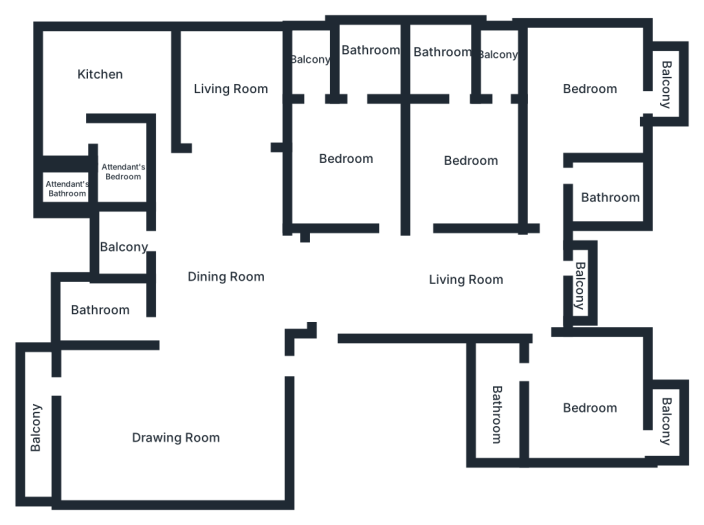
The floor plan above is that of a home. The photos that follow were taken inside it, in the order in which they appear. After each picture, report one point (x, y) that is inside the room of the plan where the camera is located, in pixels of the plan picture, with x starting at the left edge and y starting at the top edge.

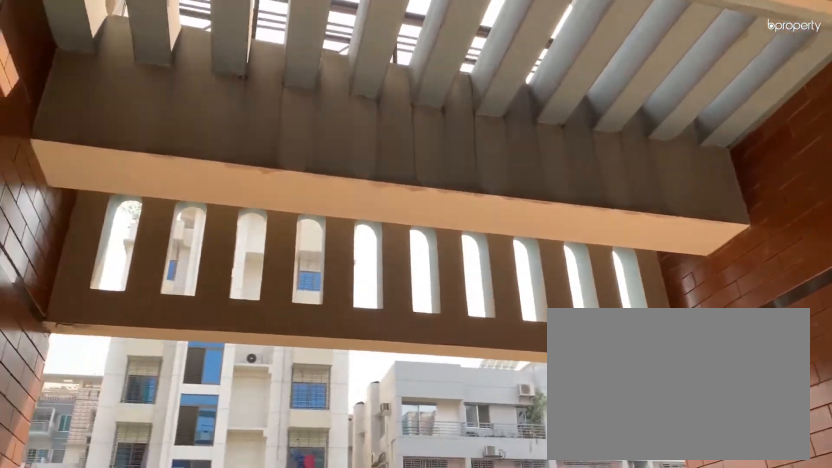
(580, 288)
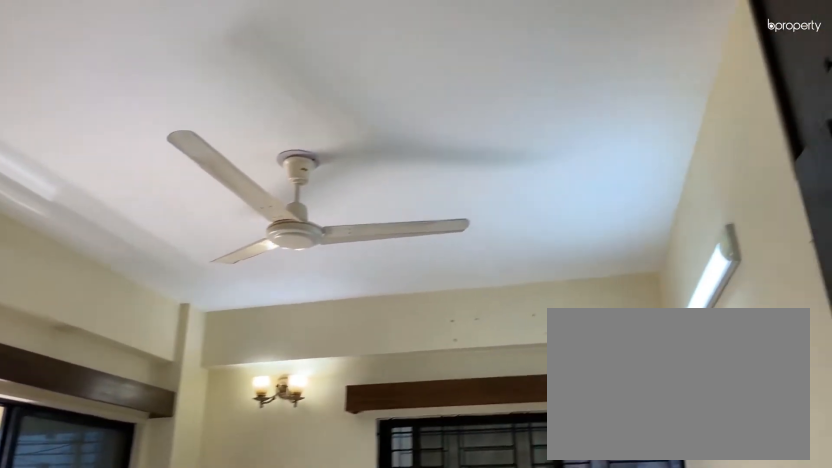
(580, 399)
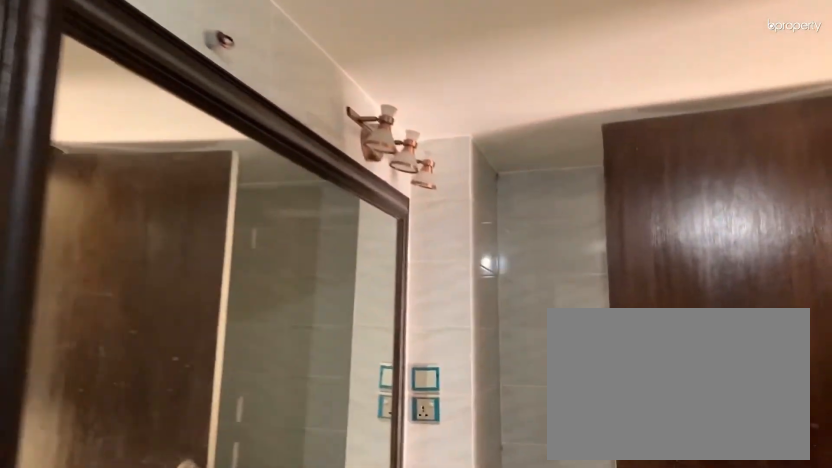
(497, 407)
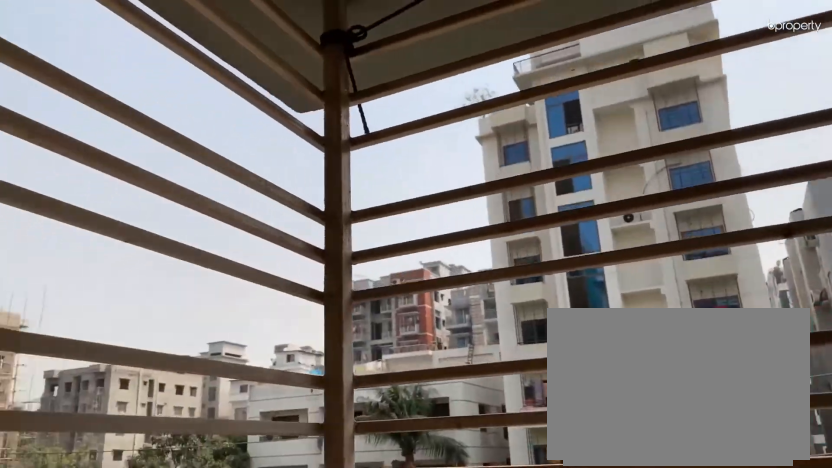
(670, 413)
